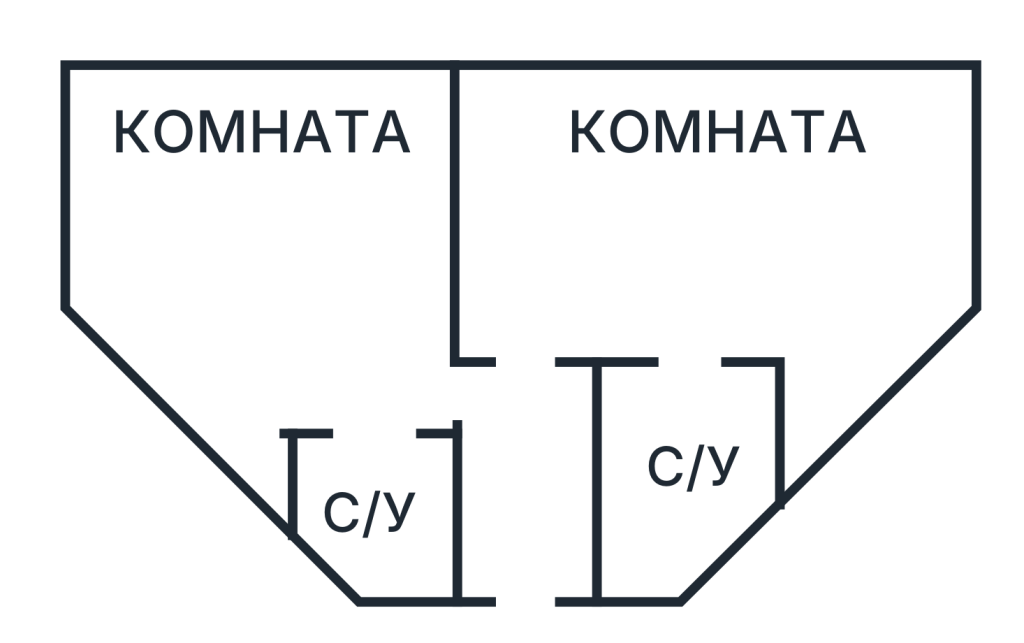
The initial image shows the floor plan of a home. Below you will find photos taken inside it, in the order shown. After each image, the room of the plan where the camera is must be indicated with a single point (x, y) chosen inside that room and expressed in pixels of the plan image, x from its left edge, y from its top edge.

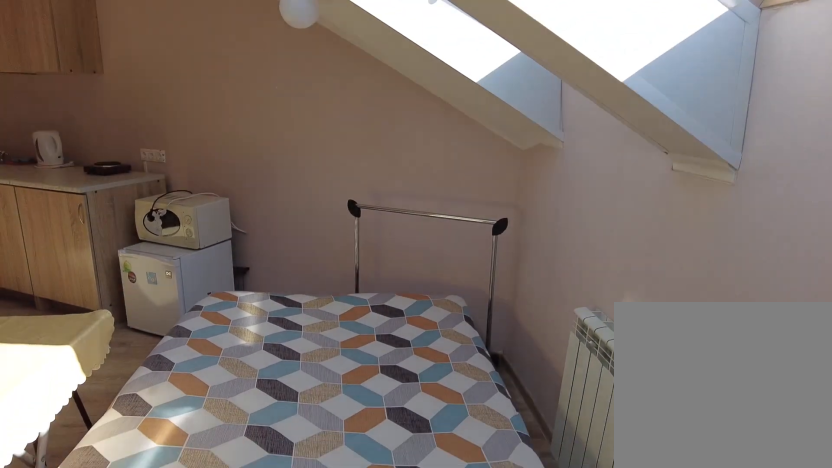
(379, 168)
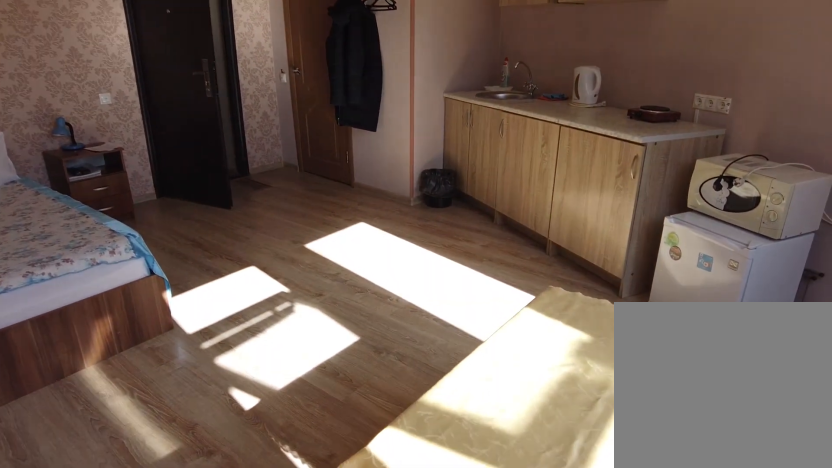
(379, 168)
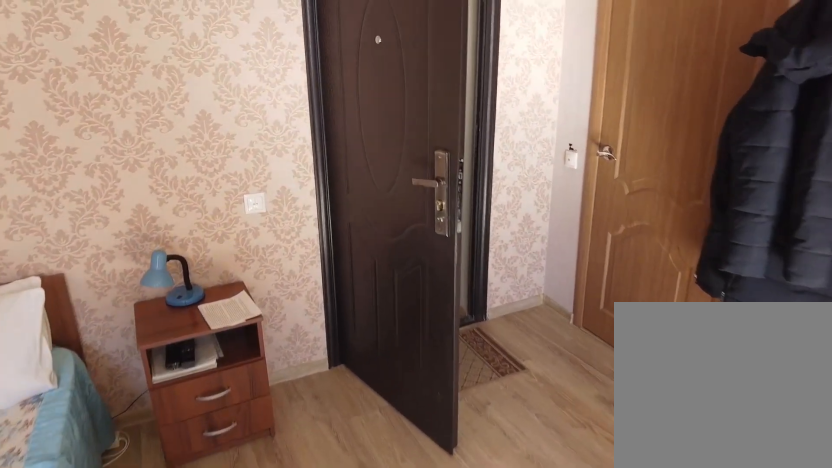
(405, 312)
